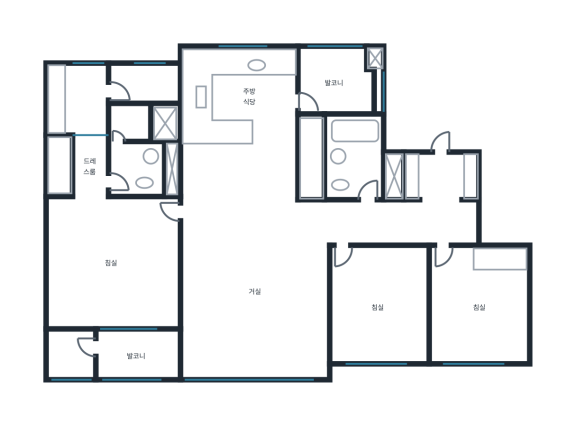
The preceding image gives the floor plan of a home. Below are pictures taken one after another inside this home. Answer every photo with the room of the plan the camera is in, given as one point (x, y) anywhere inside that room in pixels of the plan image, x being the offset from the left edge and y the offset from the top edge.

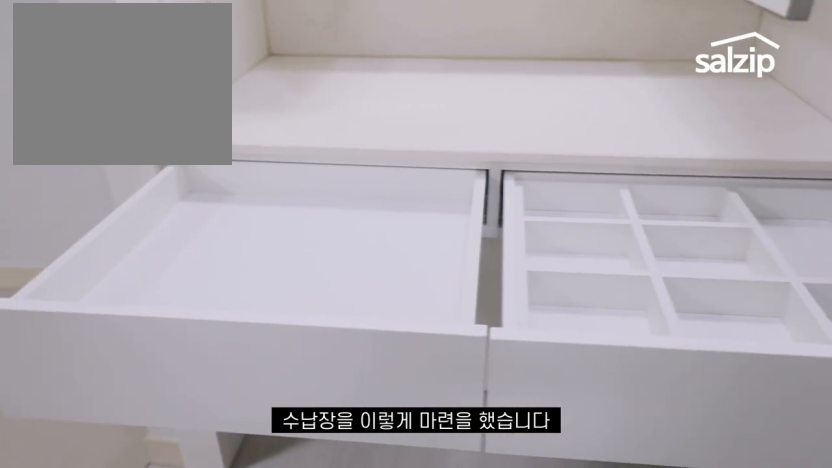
(77, 128)
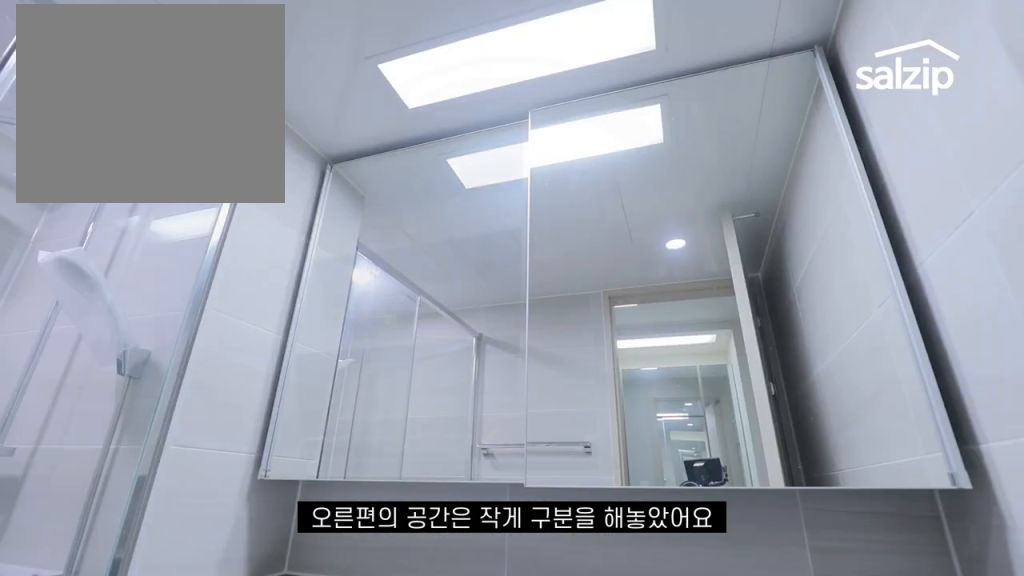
(144, 150)
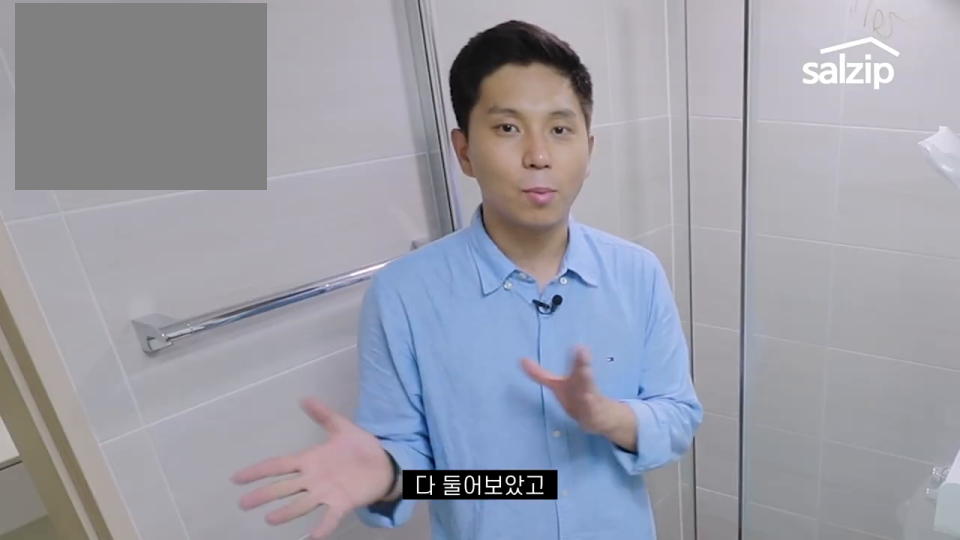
(145, 151)
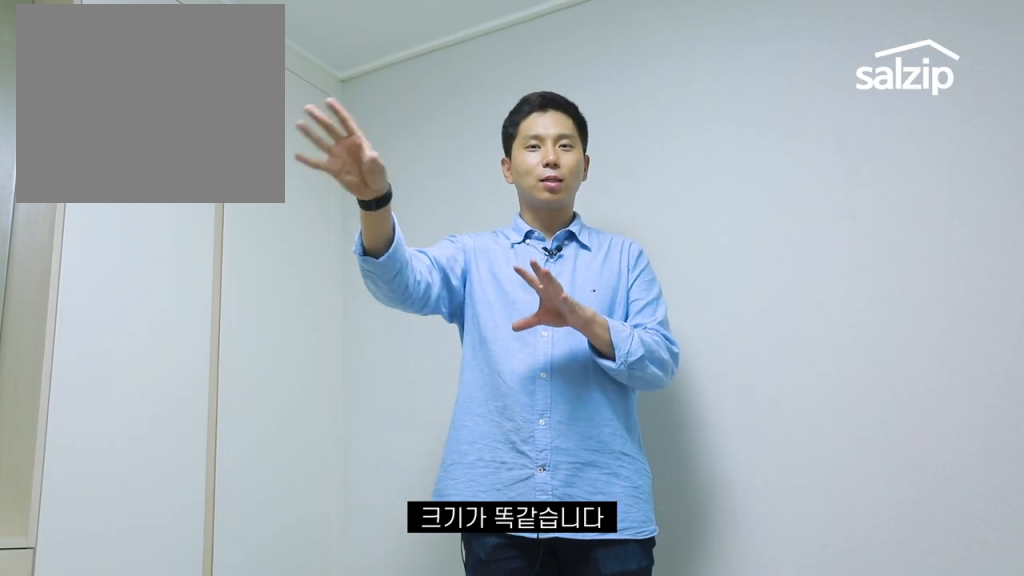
(478, 293)
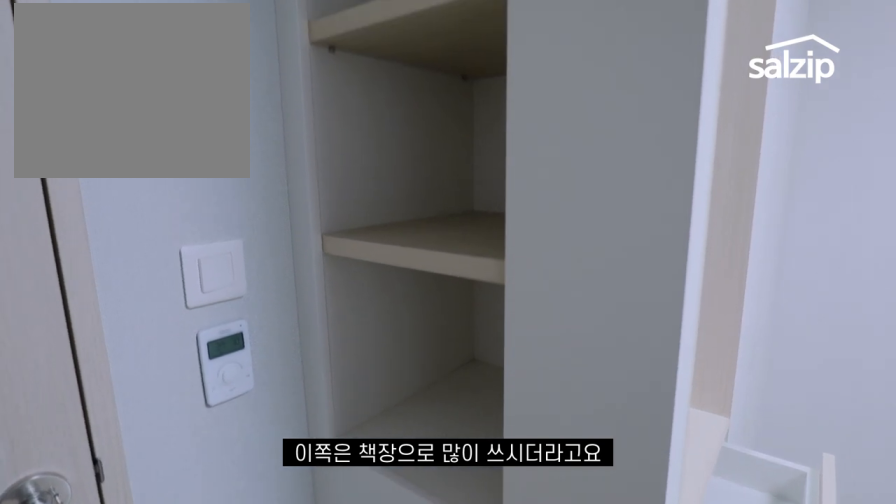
(478, 304)
